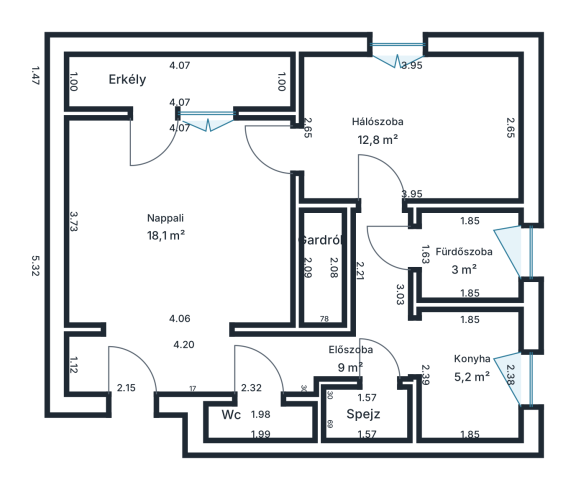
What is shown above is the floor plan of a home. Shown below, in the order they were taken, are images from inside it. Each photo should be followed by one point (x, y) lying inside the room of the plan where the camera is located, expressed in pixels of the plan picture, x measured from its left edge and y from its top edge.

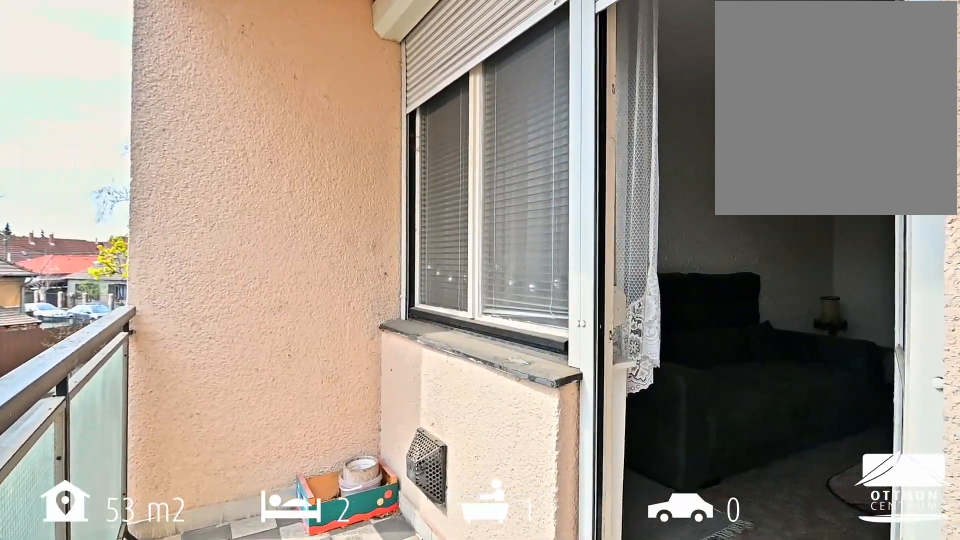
(182, 85)
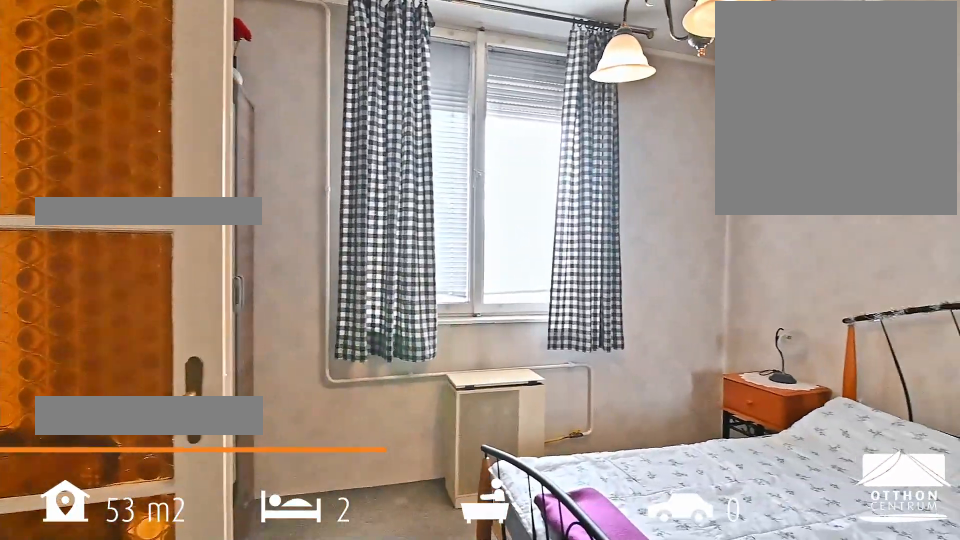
(410, 130)
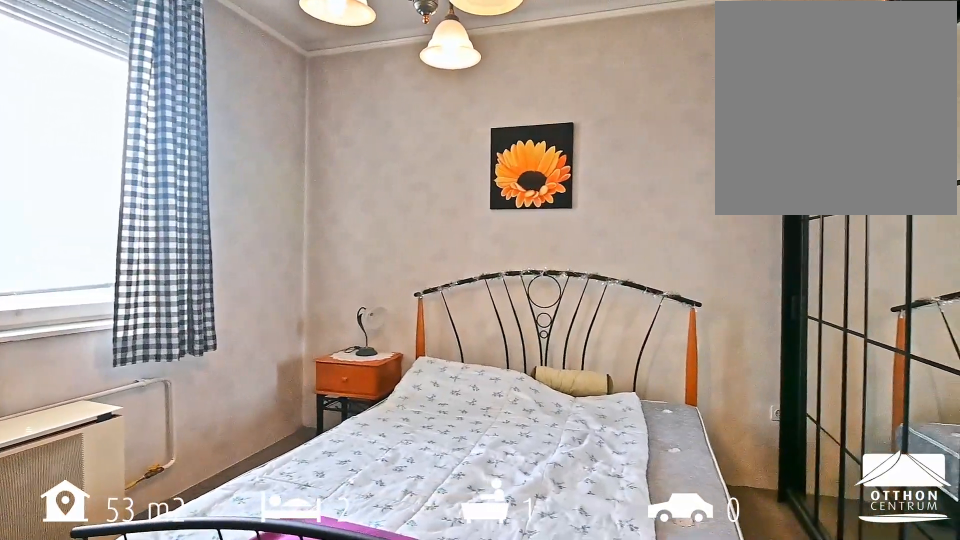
(410, 130)
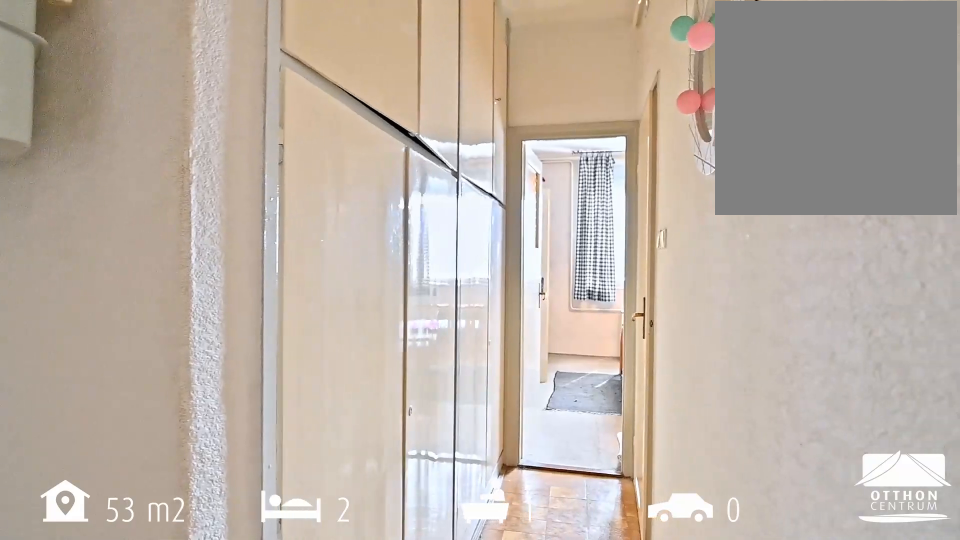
(381, 304)
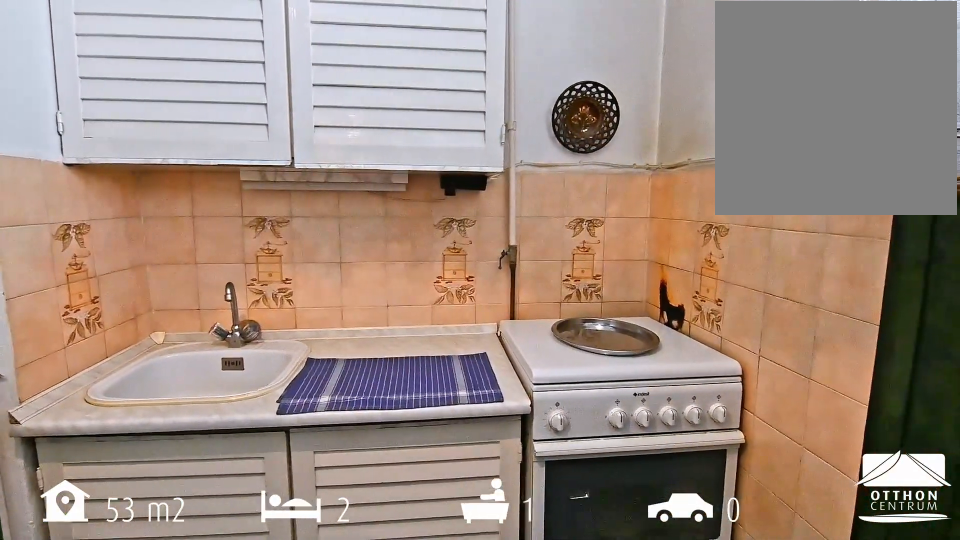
(472, 371)
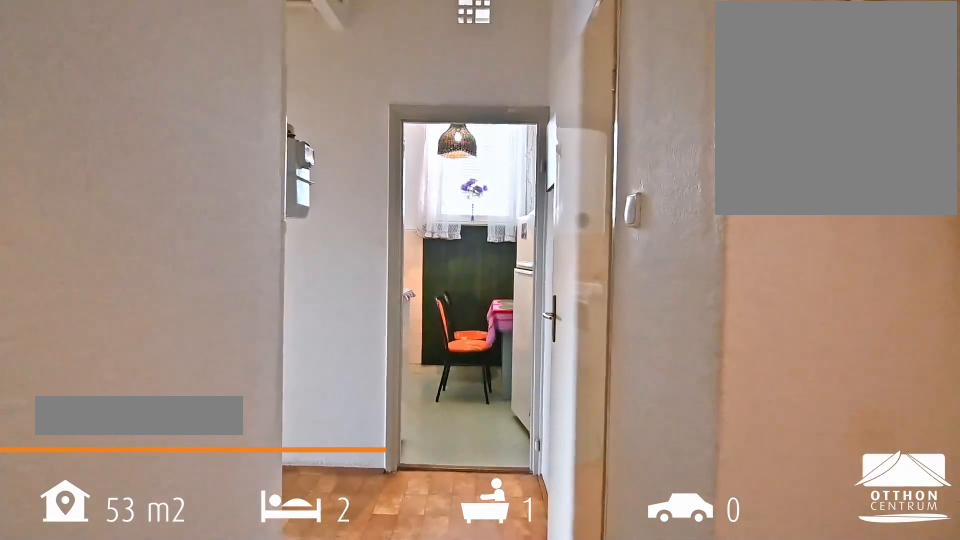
(203, 363)
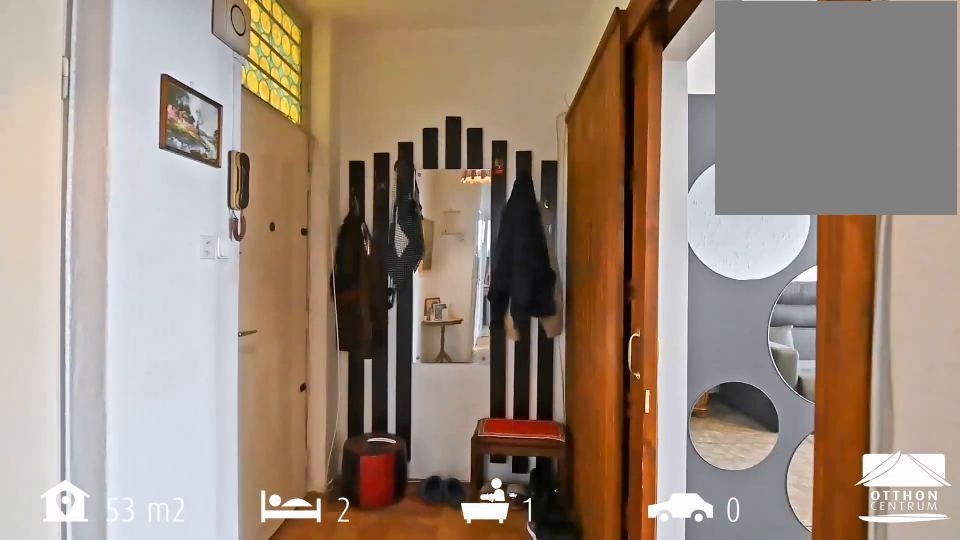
(203, 362)
